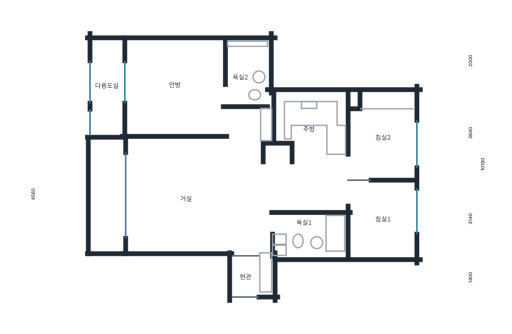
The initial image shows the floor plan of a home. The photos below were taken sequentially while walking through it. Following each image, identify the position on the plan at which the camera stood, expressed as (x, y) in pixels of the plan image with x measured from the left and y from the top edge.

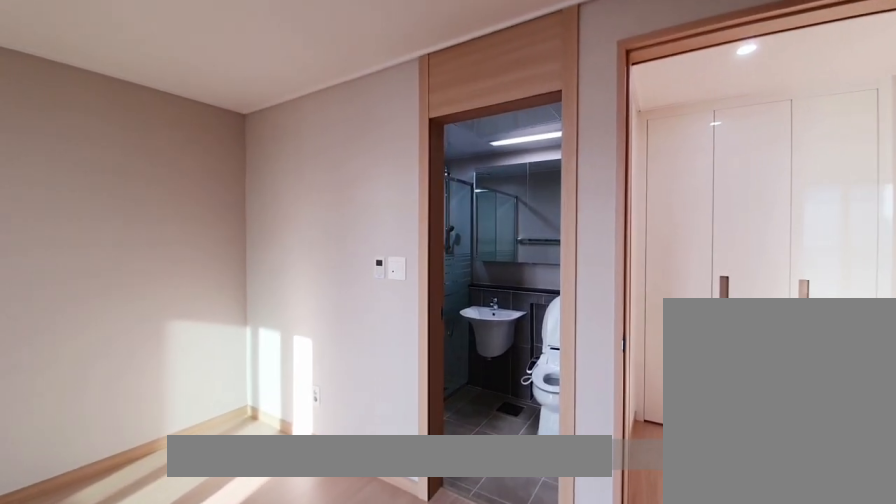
(167, 91)
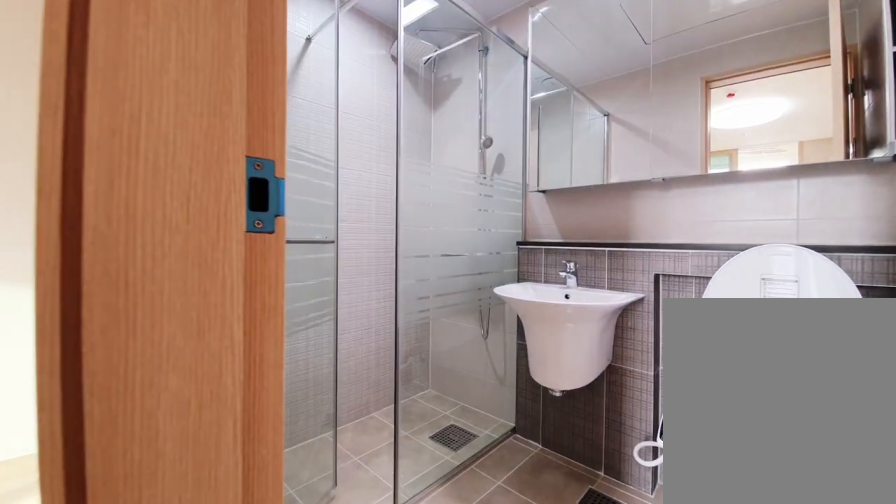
(235, 94)
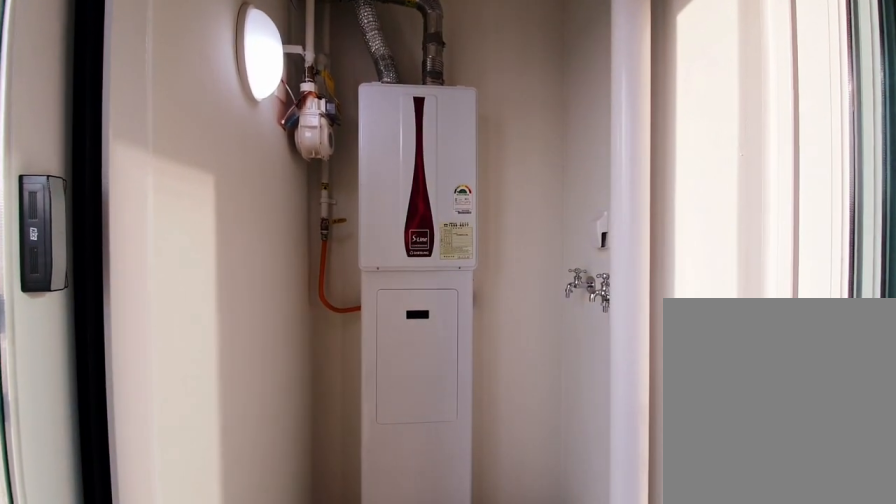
(121, 99)
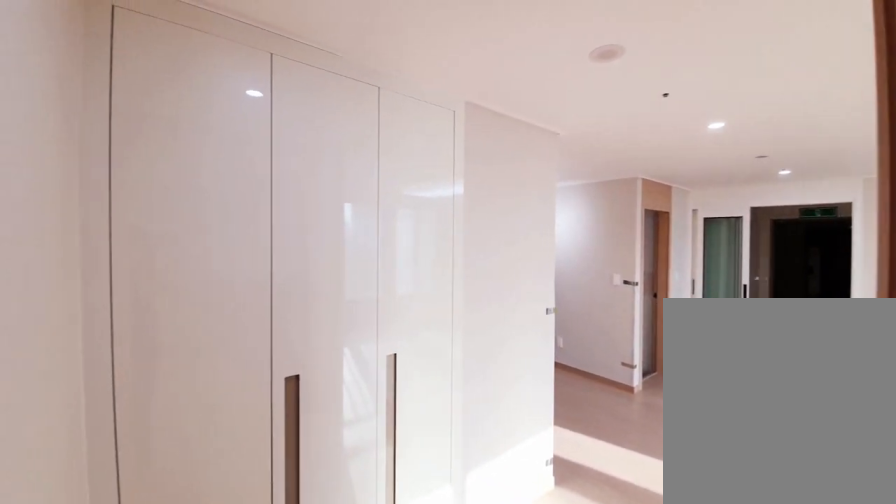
(242, 132)
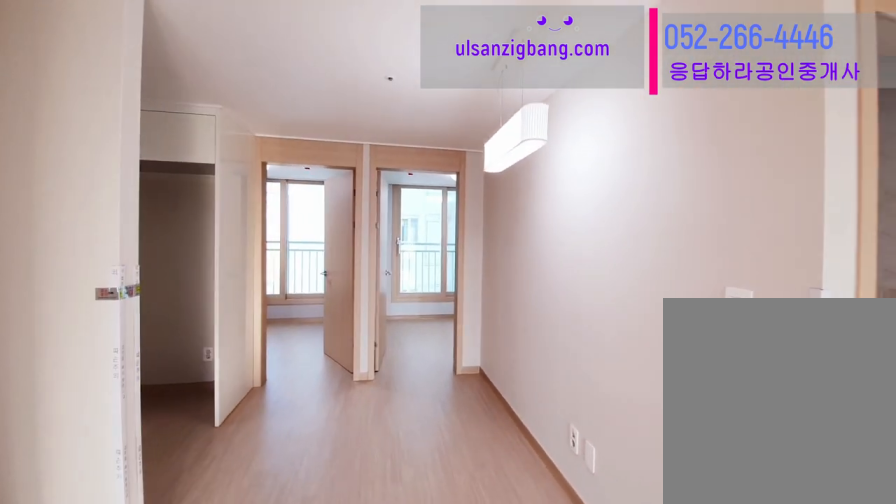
(250, 175)
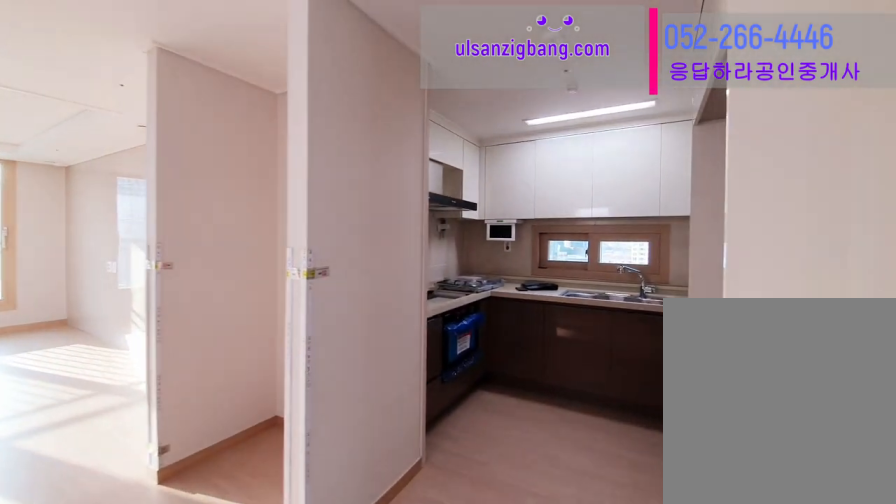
(326, 177)
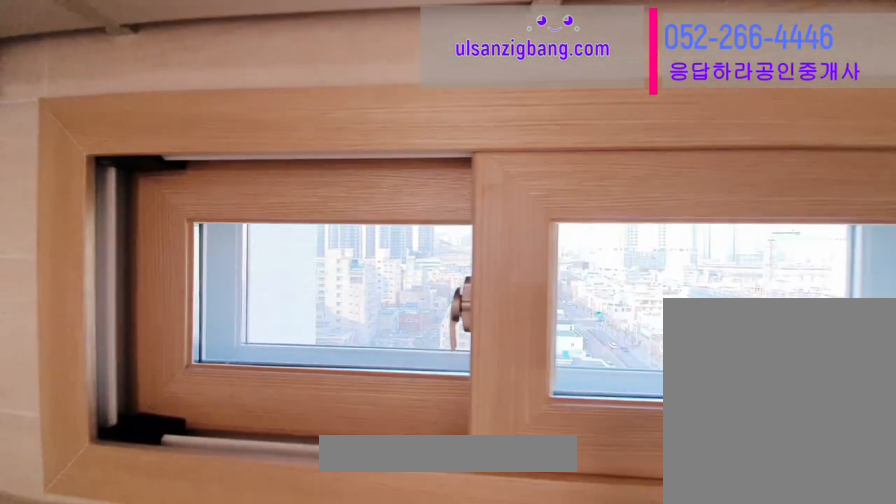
(313, 135)
